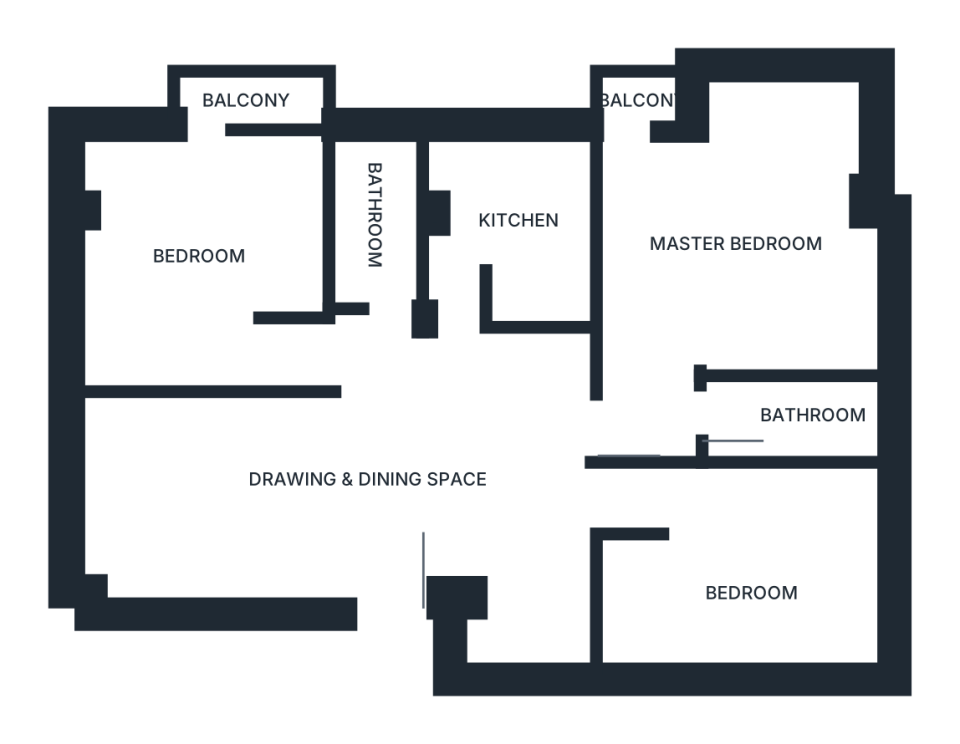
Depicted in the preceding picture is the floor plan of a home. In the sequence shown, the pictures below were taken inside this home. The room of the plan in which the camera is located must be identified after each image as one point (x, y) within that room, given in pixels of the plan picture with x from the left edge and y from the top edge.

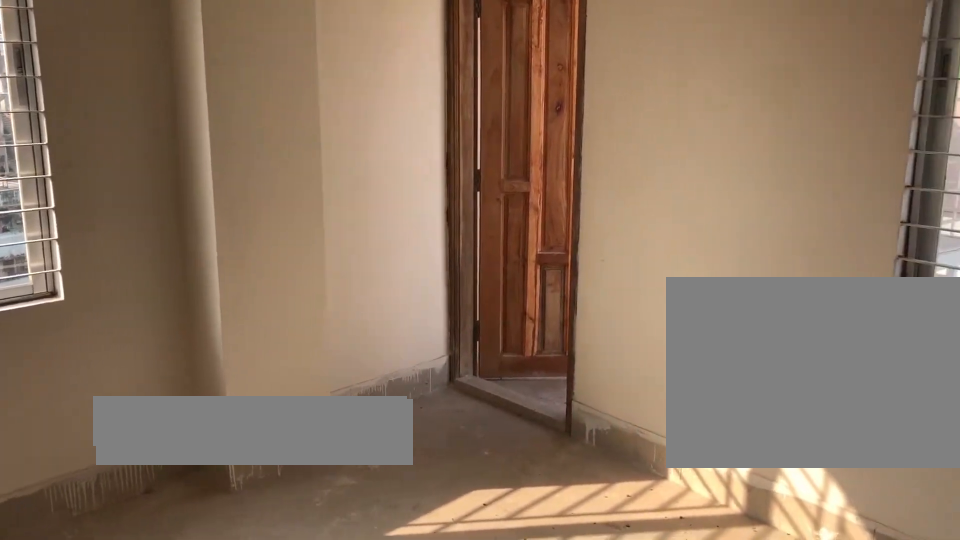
(236, 212)
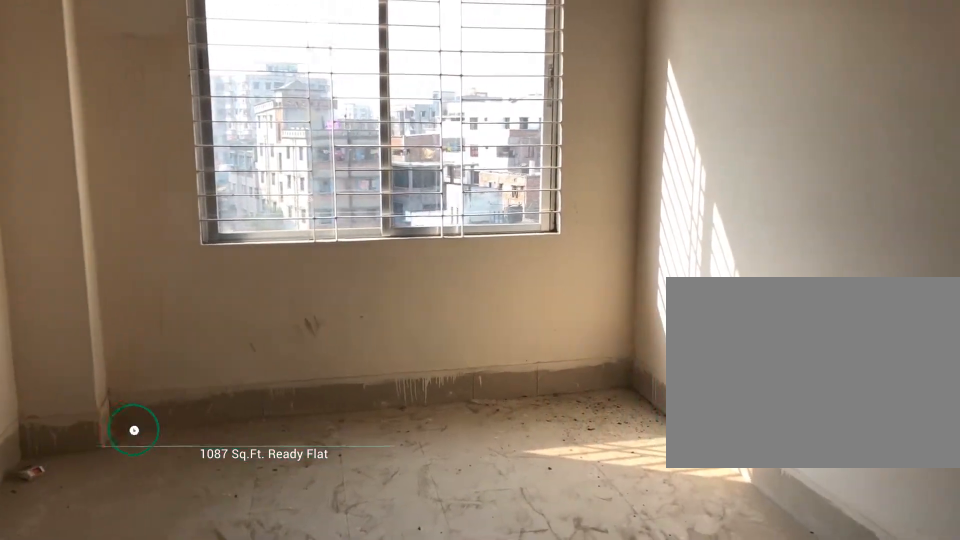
(759, 570)
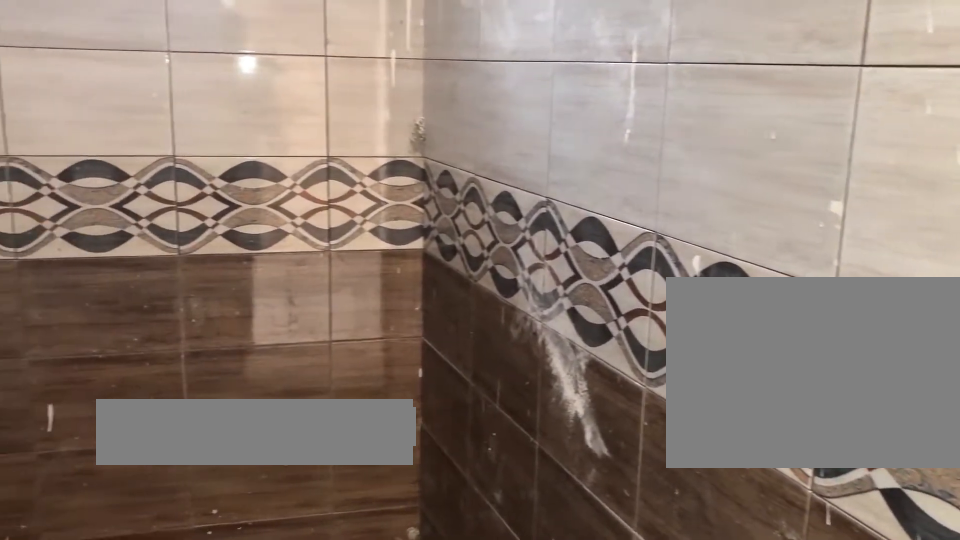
(381, 229)
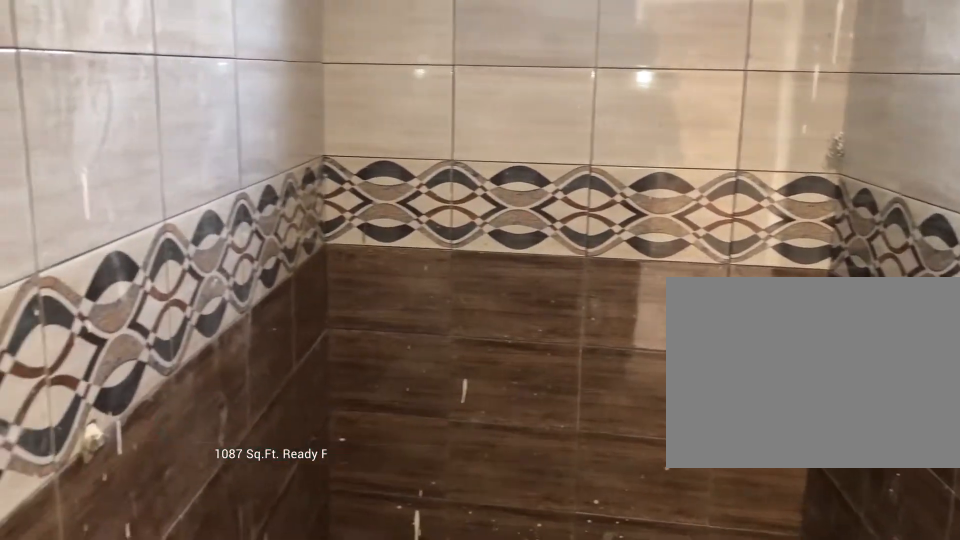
(381, 229)
